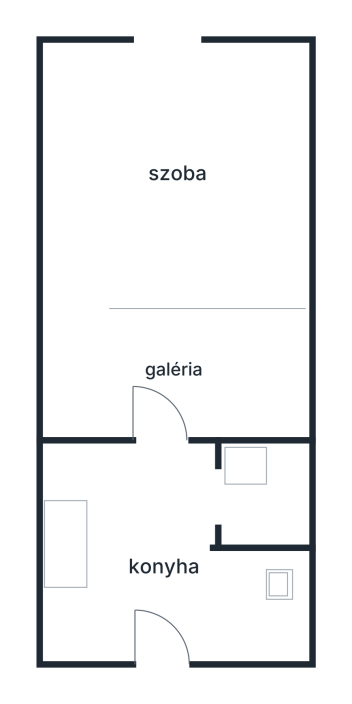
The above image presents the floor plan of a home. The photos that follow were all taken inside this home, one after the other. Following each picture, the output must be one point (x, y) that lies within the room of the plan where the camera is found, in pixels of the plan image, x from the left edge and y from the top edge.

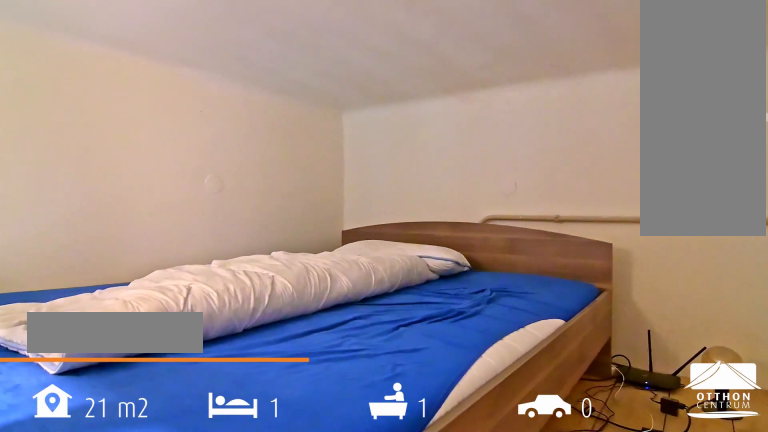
(174, 365)
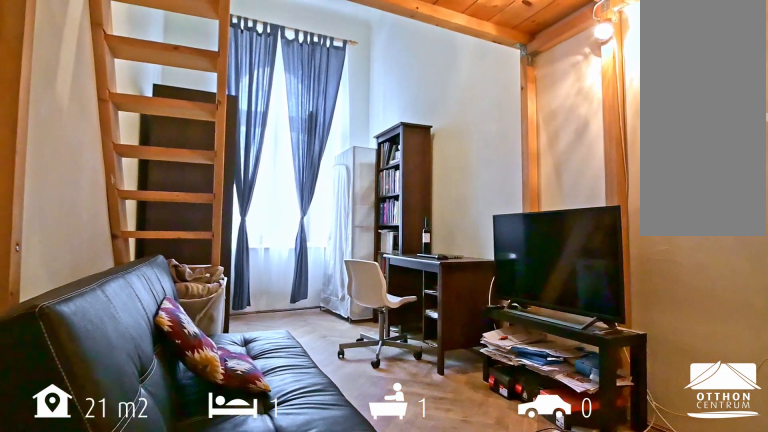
(181, 180)
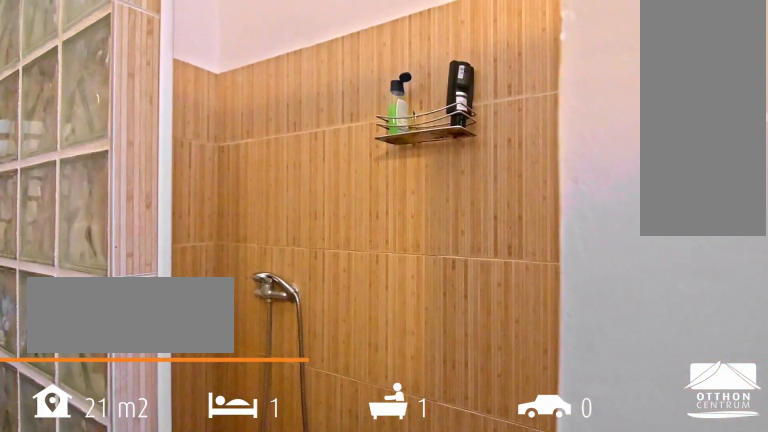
(271, 496)
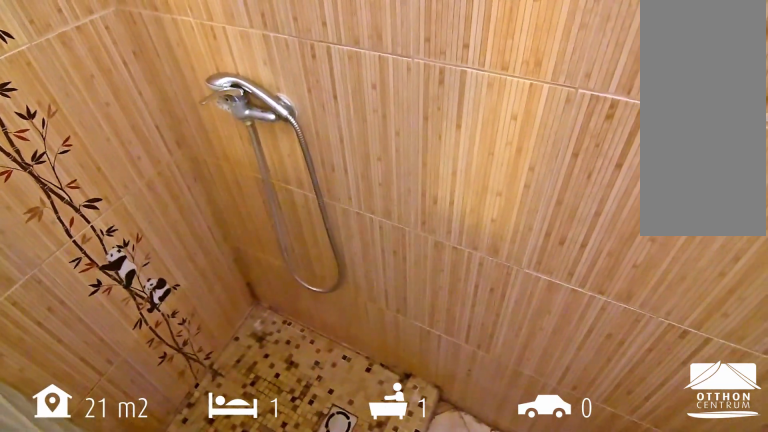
(271, 496)
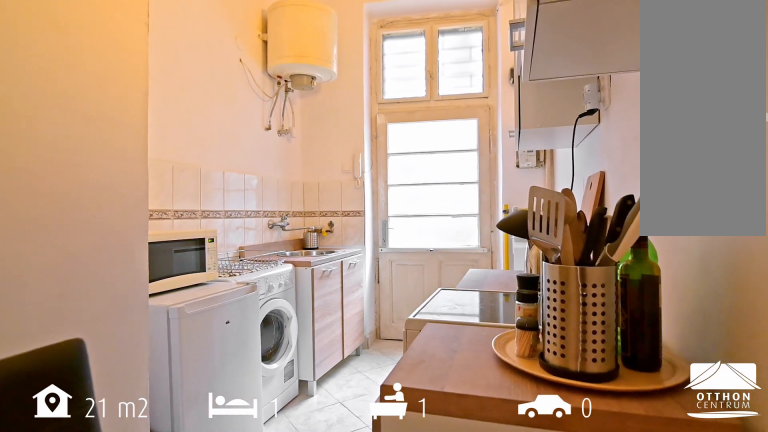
(153, 569)
